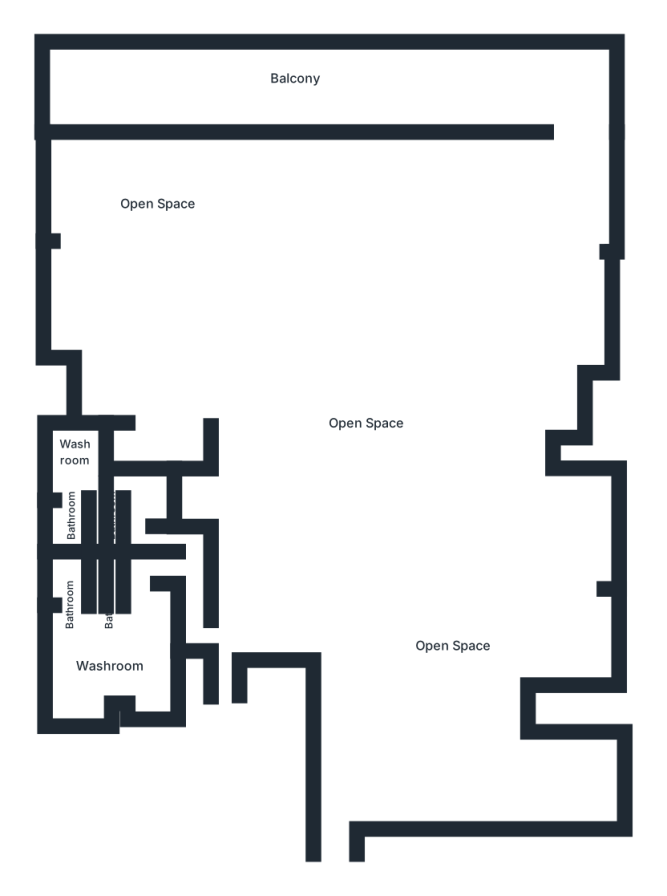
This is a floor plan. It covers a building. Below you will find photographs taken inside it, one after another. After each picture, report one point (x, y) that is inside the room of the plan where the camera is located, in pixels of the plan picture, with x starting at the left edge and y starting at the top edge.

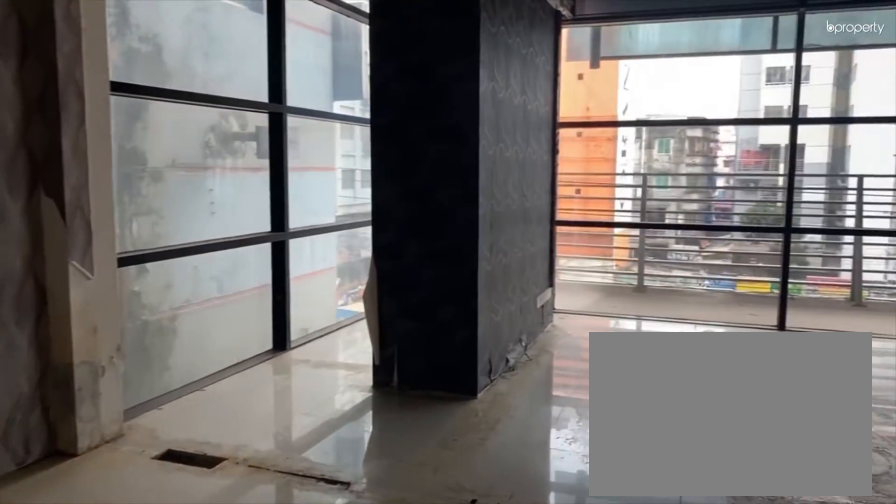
(227, 225)
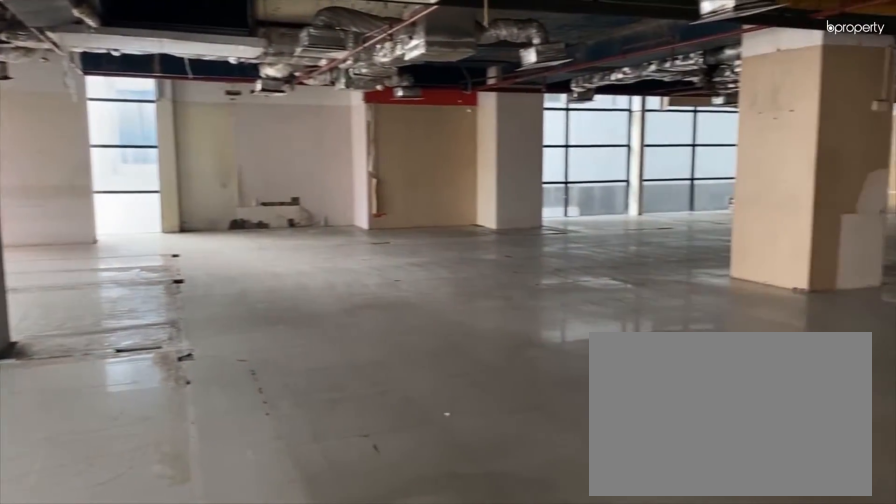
(480, 218)
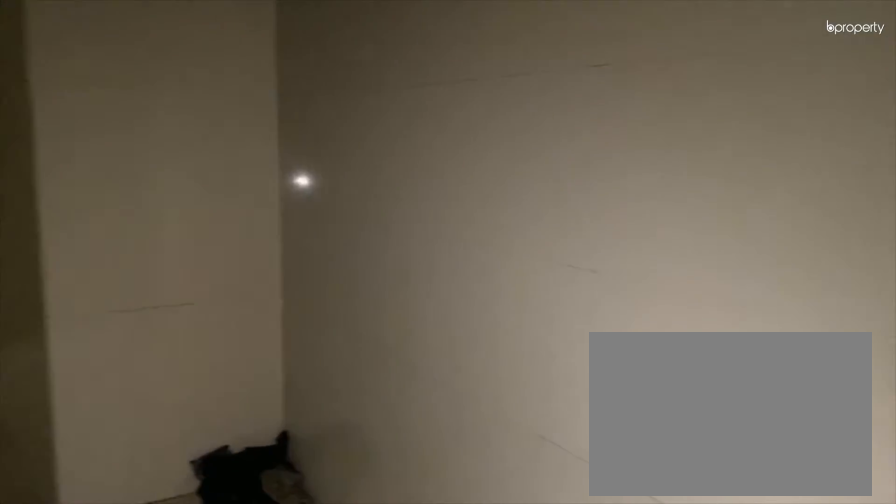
(190, 598)
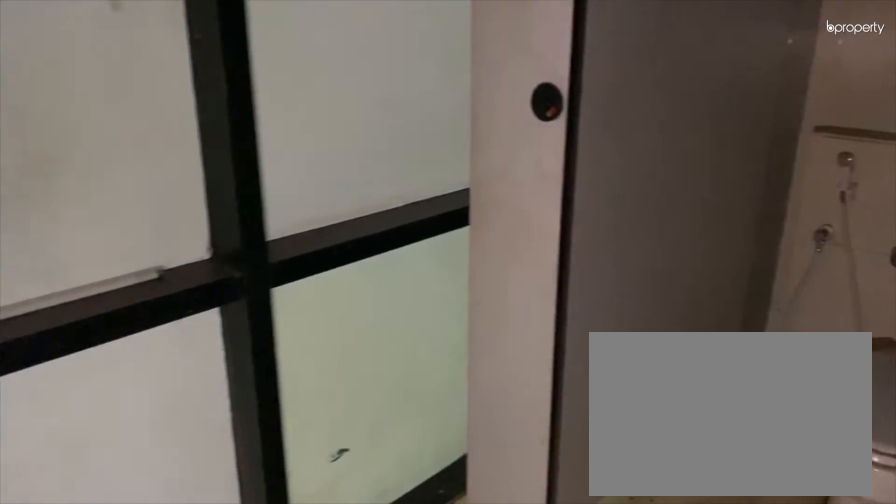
(131, 644)
